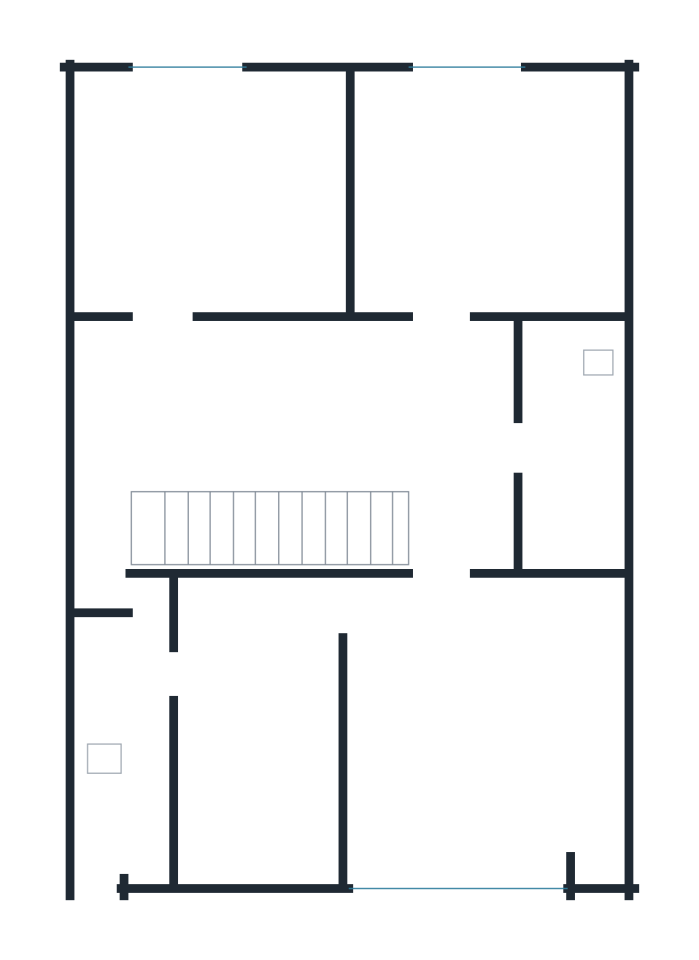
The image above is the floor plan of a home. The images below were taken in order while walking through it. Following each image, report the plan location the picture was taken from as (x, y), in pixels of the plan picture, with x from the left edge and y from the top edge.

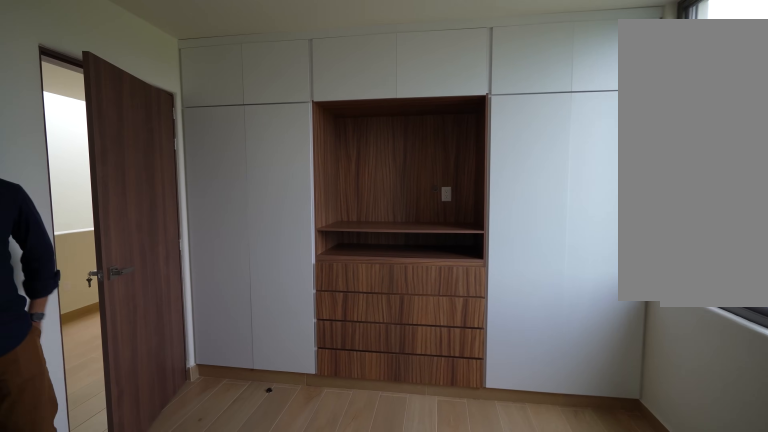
(560, 223)
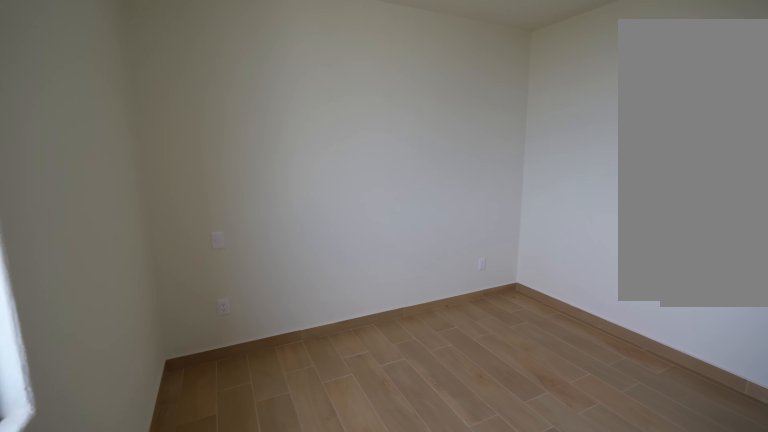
(425, 99)
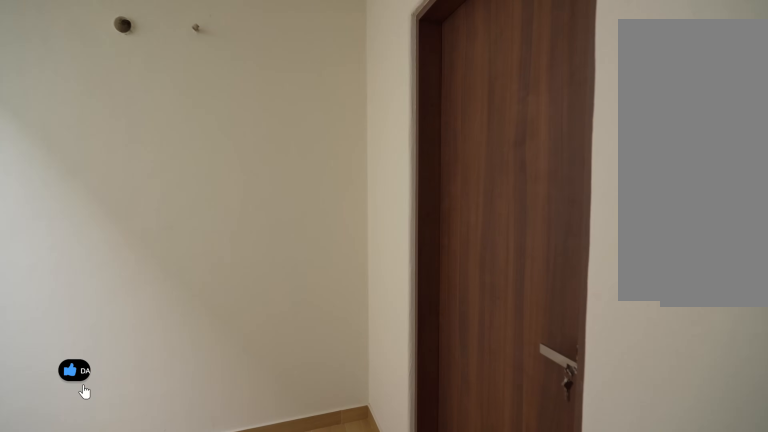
(311, 364)
